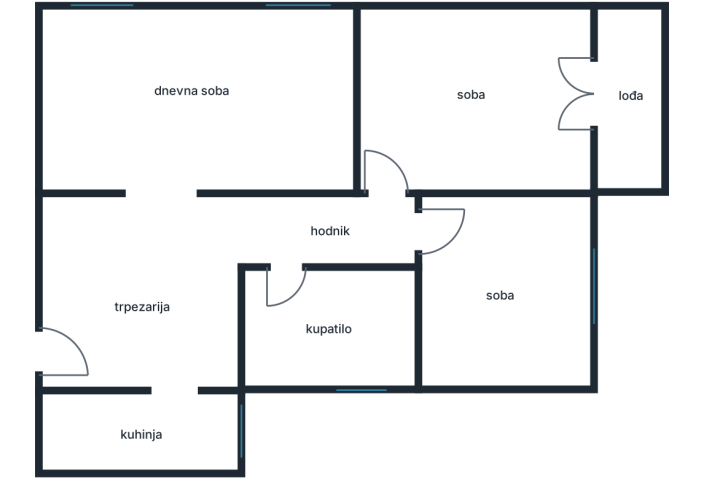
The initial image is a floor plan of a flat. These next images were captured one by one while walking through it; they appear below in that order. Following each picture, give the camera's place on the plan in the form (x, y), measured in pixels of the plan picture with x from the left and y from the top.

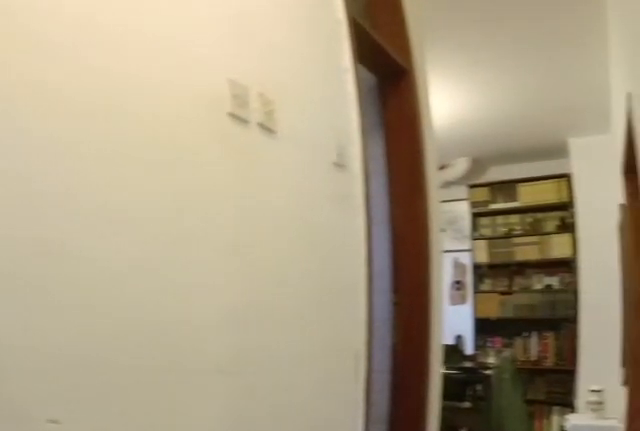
(406, 208)
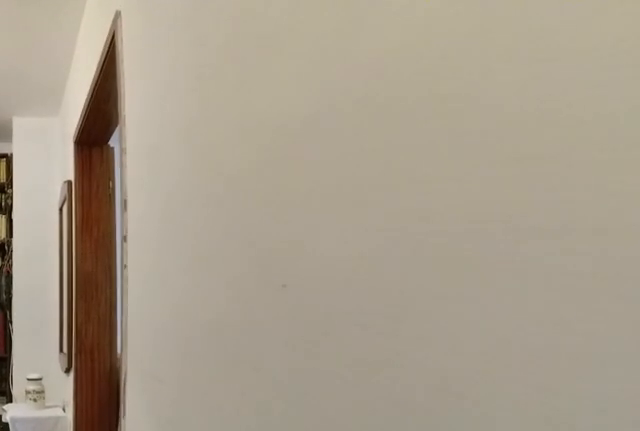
(336, 227)
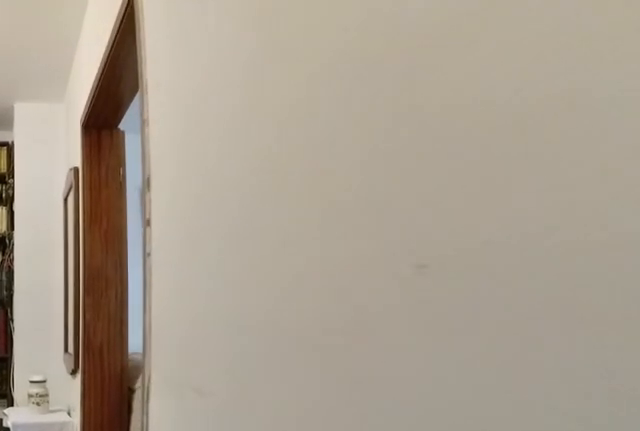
(317, 227)
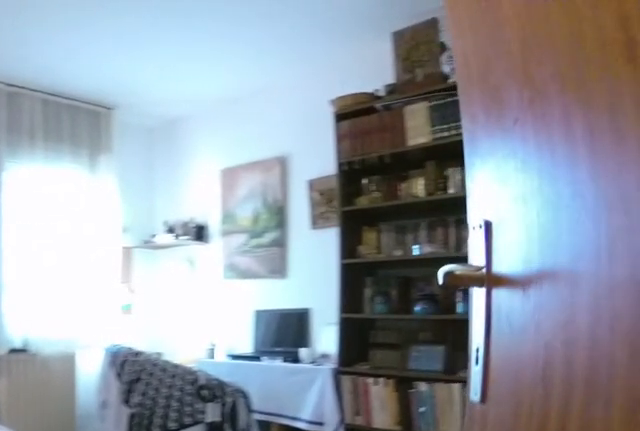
(188, 193)
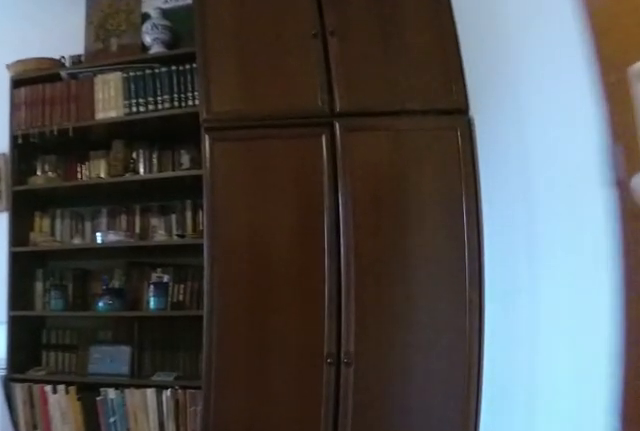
(216, 174)
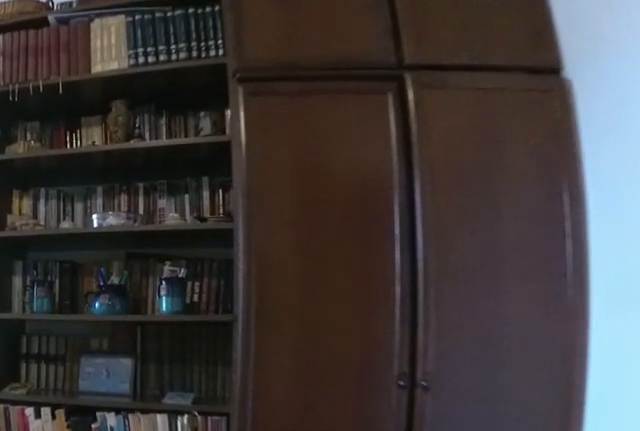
(242, 172)
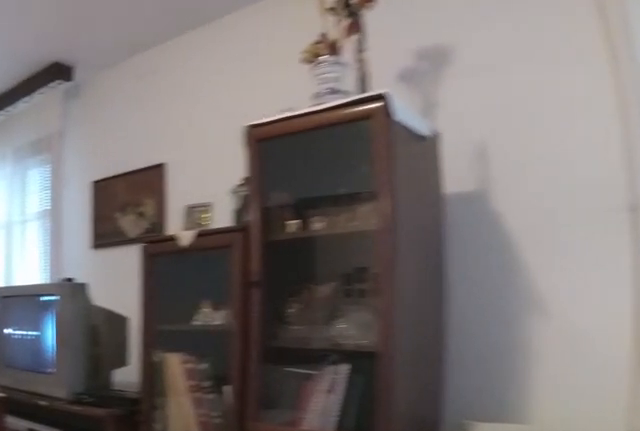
(296, 150)
